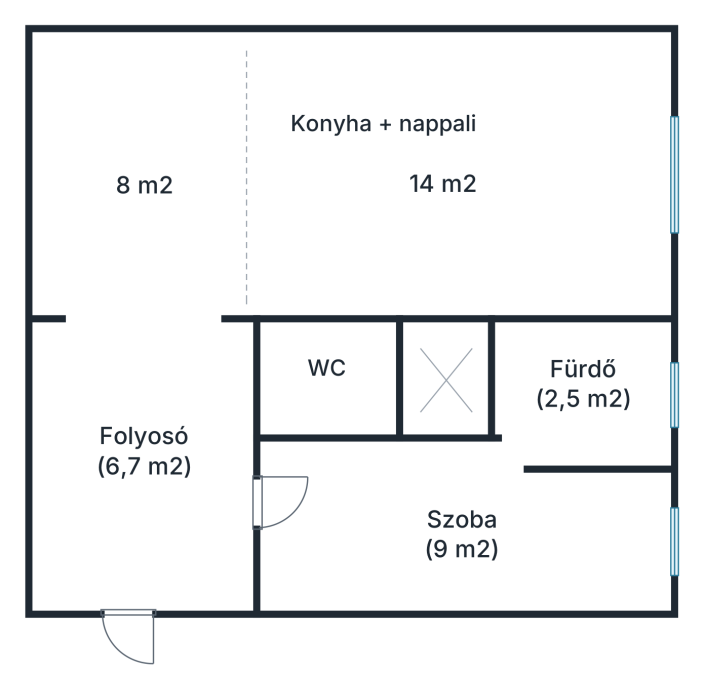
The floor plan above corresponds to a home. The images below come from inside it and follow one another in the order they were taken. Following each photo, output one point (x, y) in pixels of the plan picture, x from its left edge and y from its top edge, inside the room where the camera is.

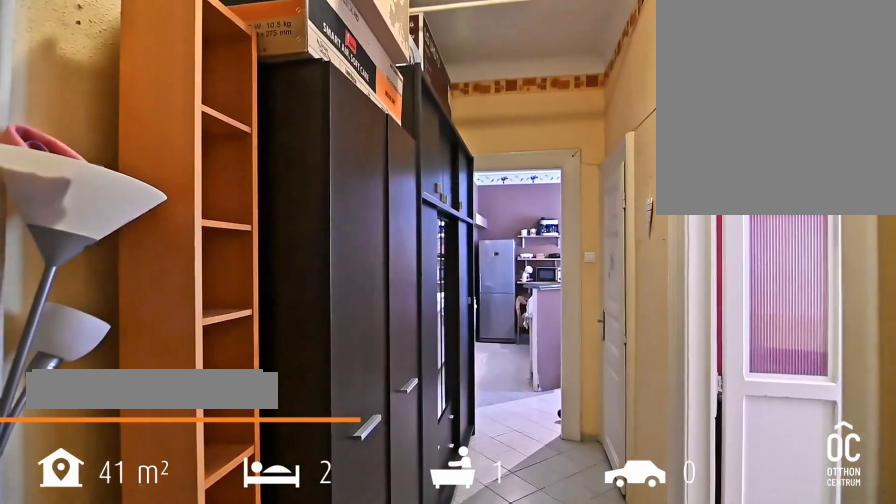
(140, 449)
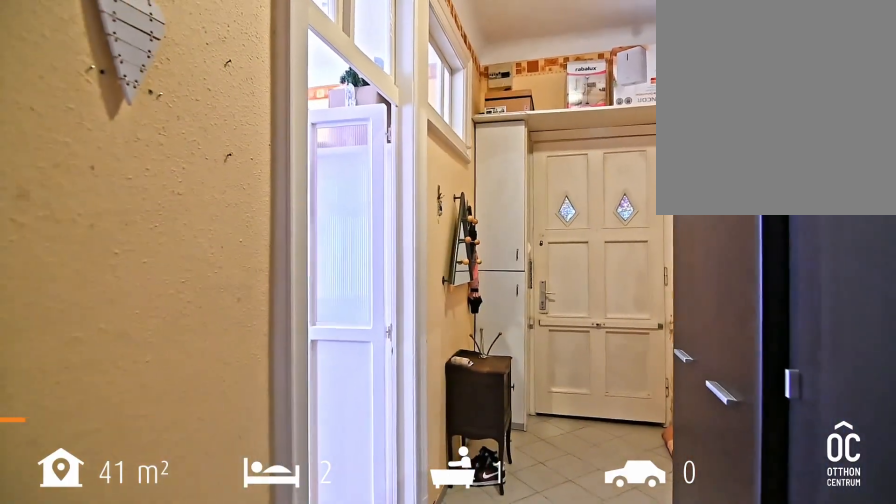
(139, 449)
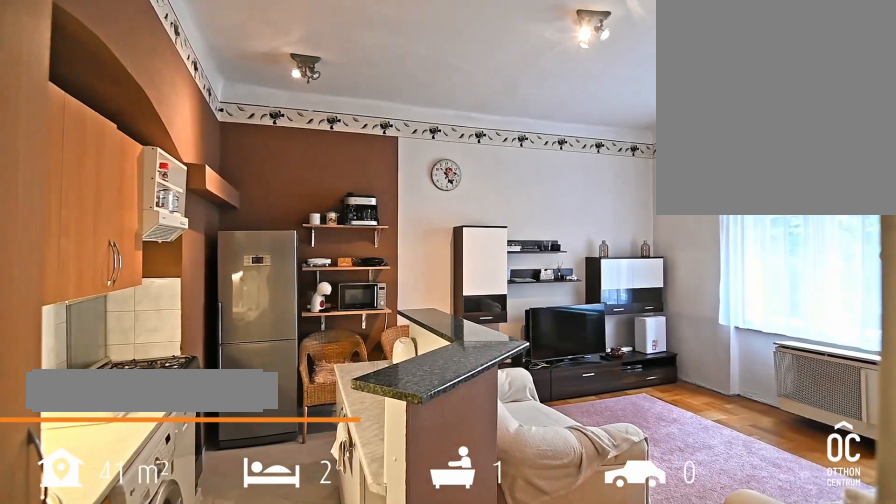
(141, 307)
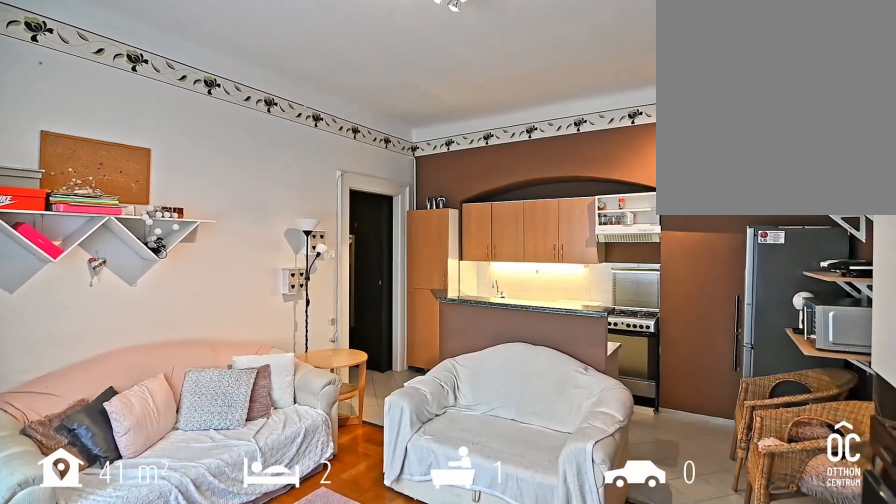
(446, 174)
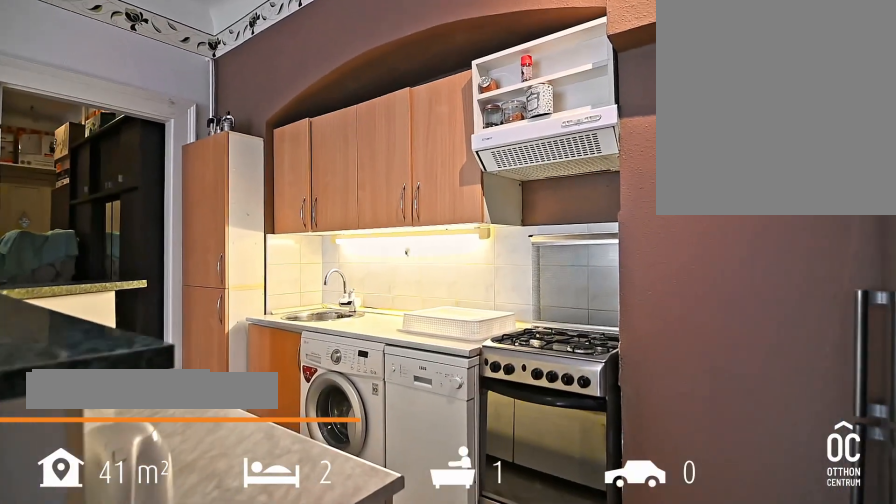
(141, 184)
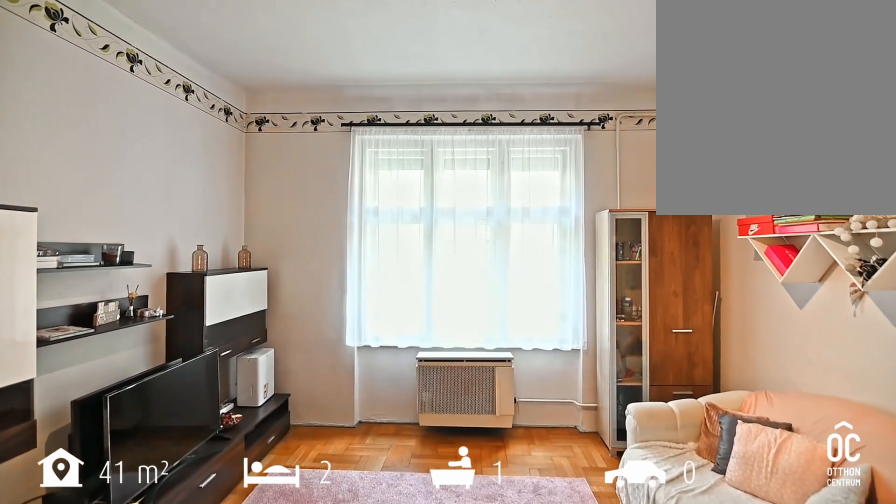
(246, 172)
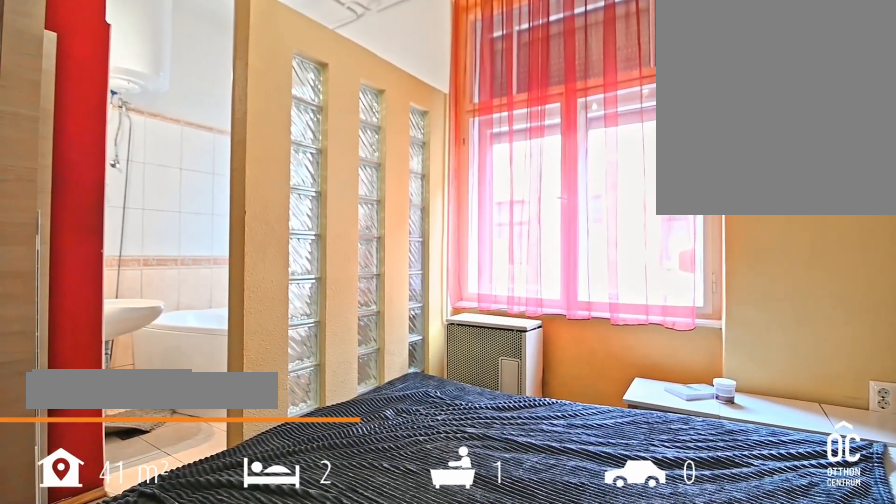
(460, 531)
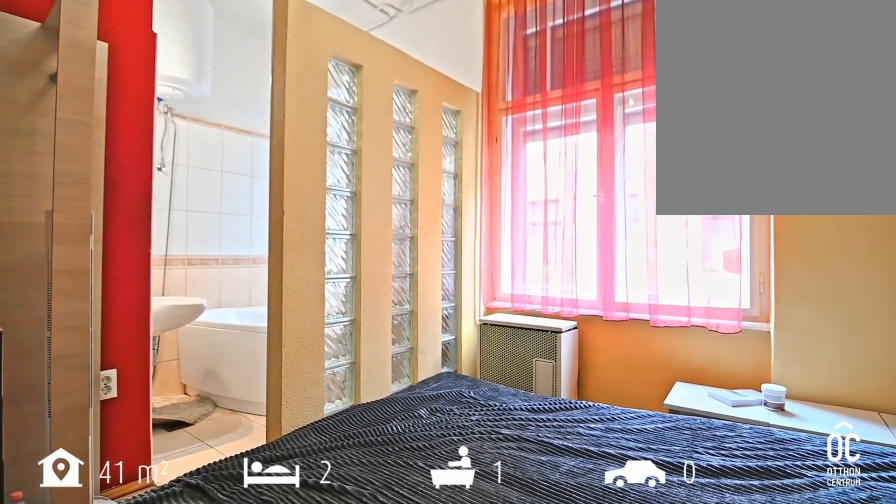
(460, 531)
